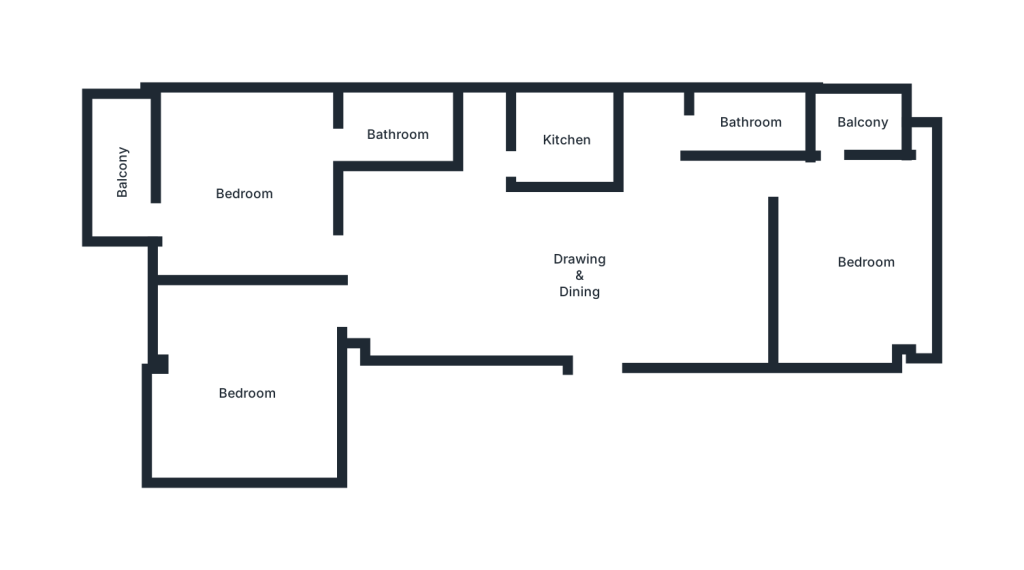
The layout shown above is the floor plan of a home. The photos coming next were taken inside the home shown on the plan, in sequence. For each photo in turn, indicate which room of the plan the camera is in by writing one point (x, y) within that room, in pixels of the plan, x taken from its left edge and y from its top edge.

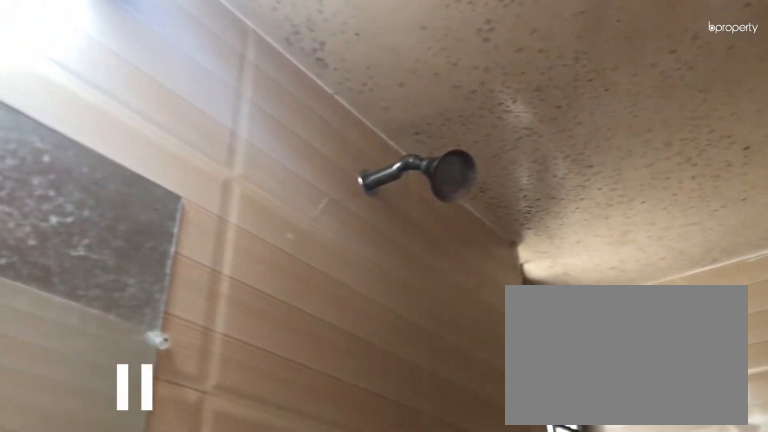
(746, 121)
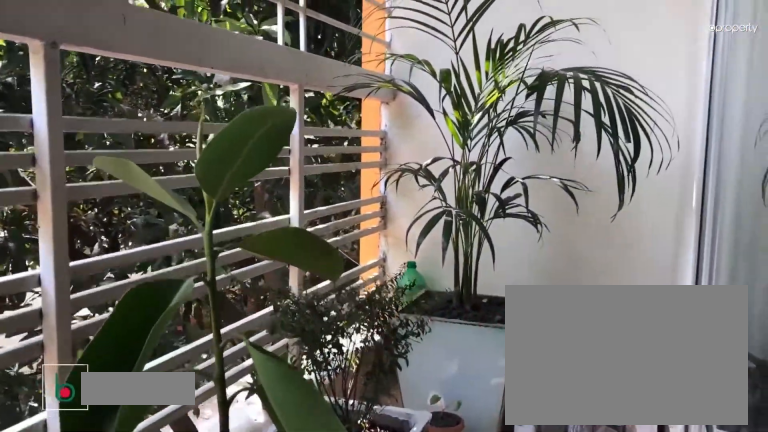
(128, 170)
